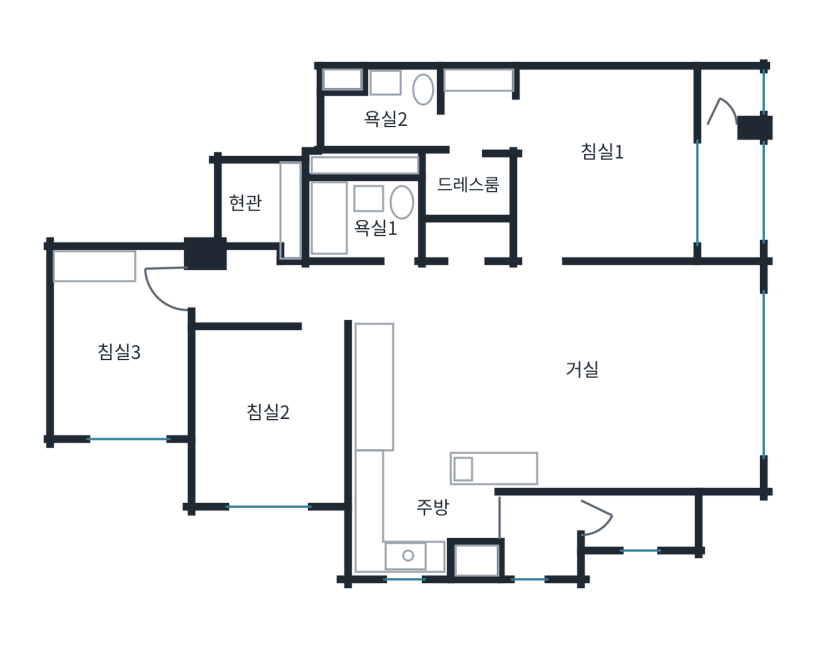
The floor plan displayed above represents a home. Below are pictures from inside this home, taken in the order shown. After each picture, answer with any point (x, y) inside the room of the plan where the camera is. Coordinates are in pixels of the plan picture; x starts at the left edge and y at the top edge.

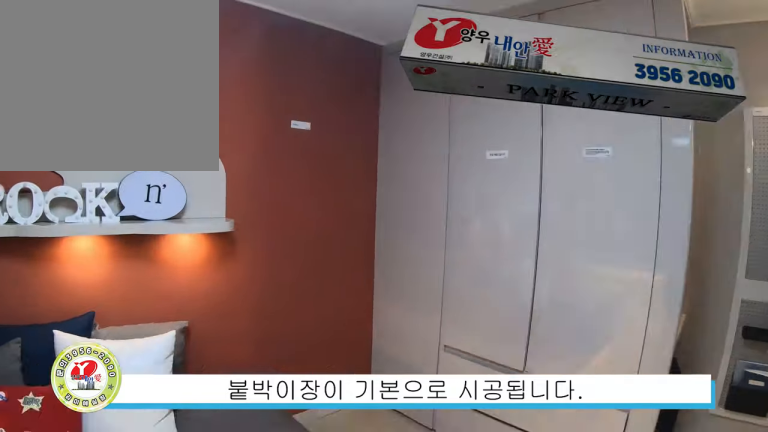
(124, 385)
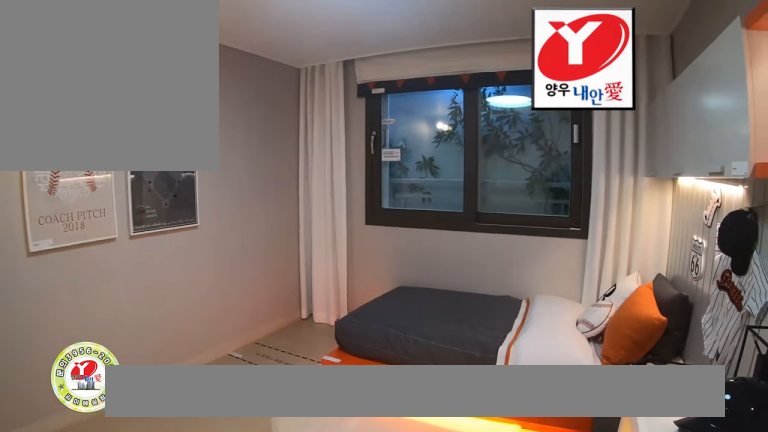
(268, 479)
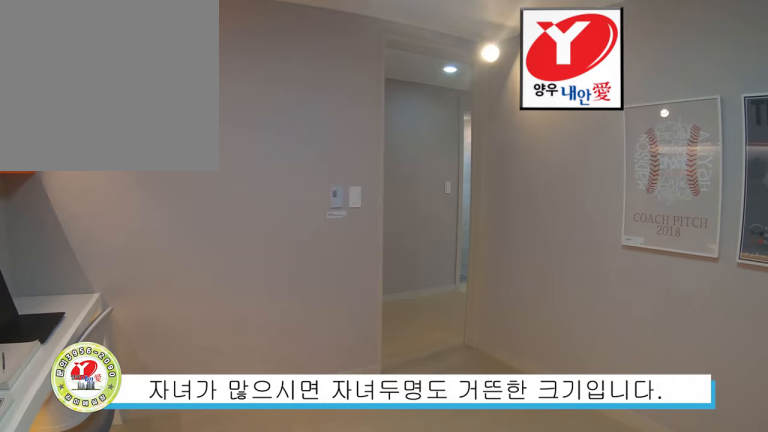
(268, 479)
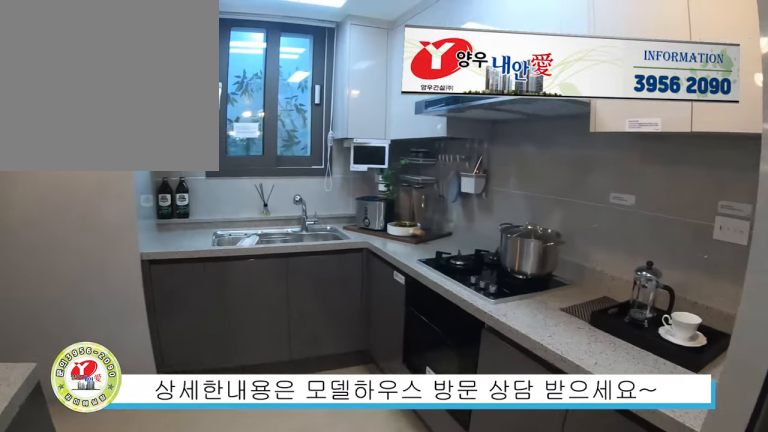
(438, 516)
